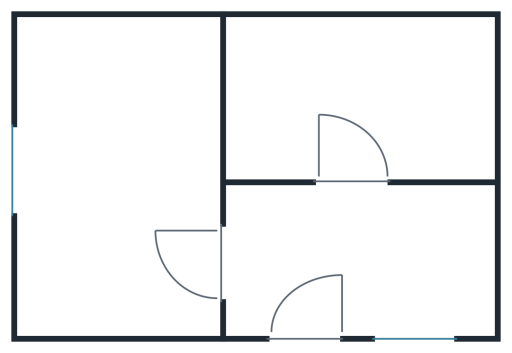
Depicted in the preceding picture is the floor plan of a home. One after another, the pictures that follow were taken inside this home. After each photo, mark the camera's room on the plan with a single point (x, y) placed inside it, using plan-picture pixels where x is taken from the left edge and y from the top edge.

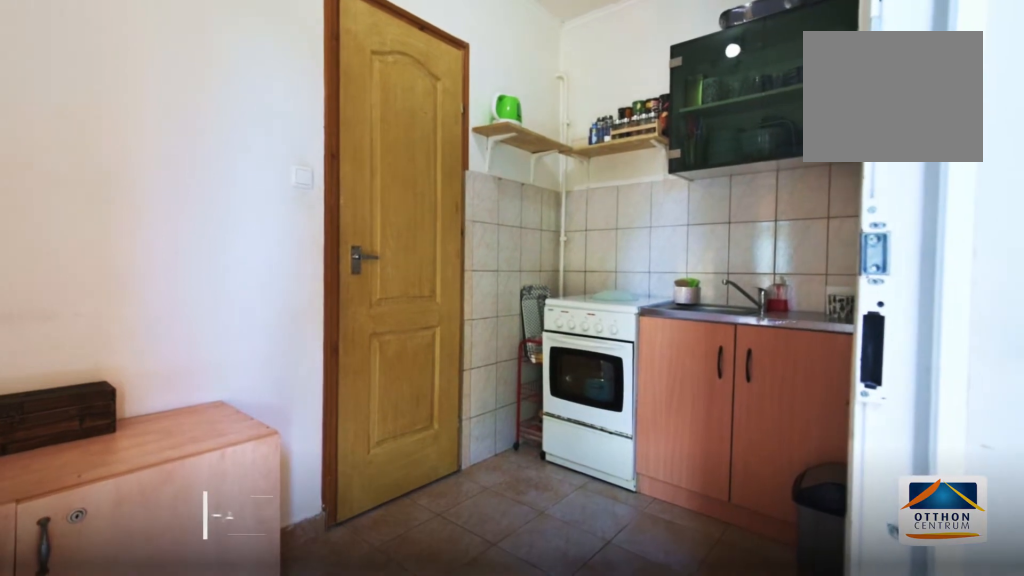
(359, 264)
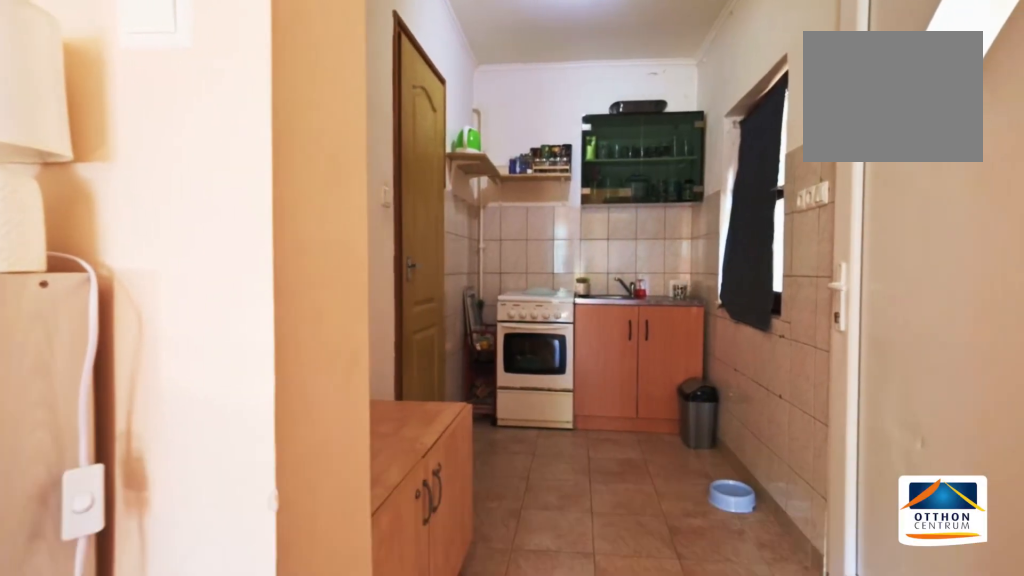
(359, 263)
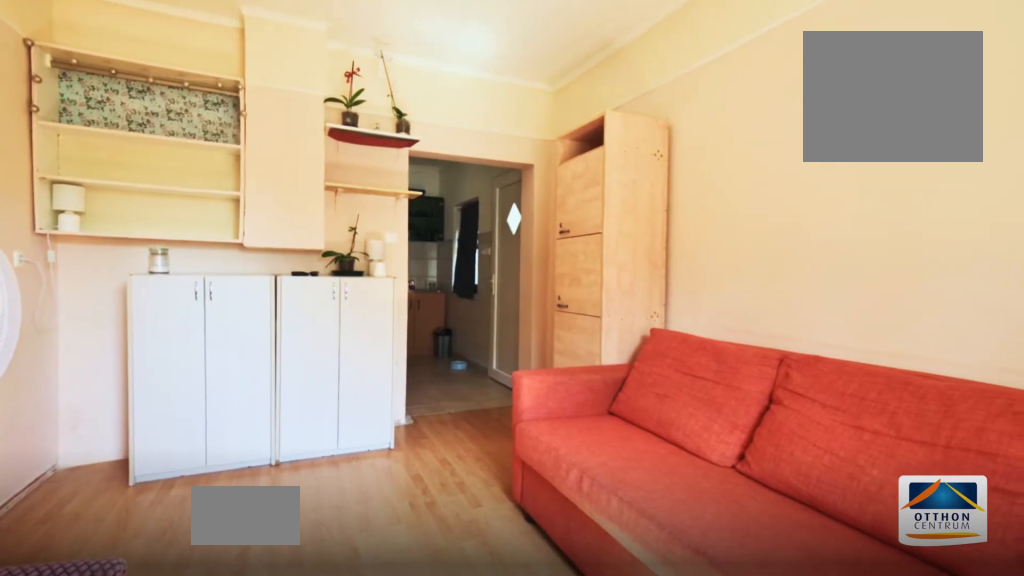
(114, 211)
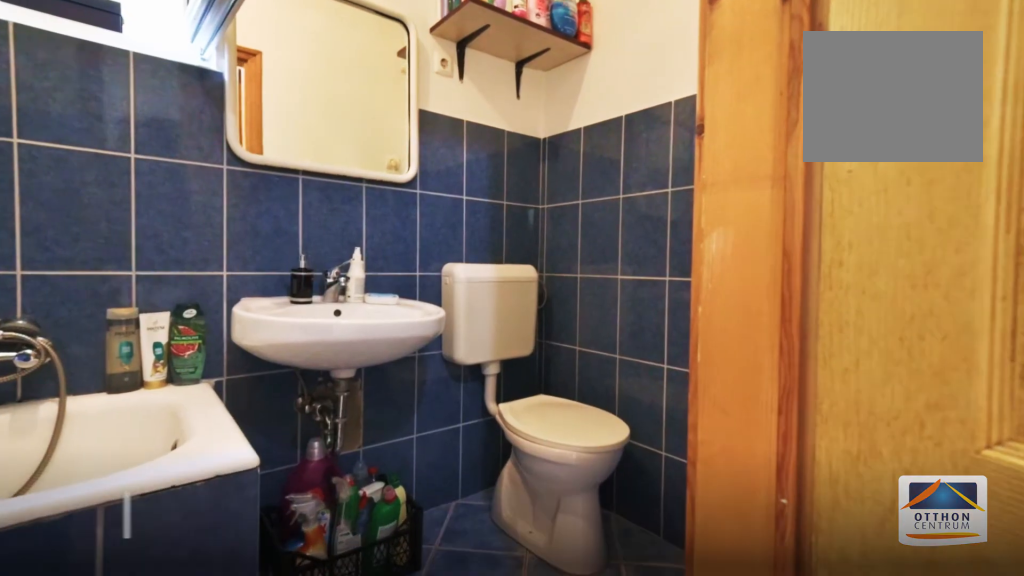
(393, 83)
